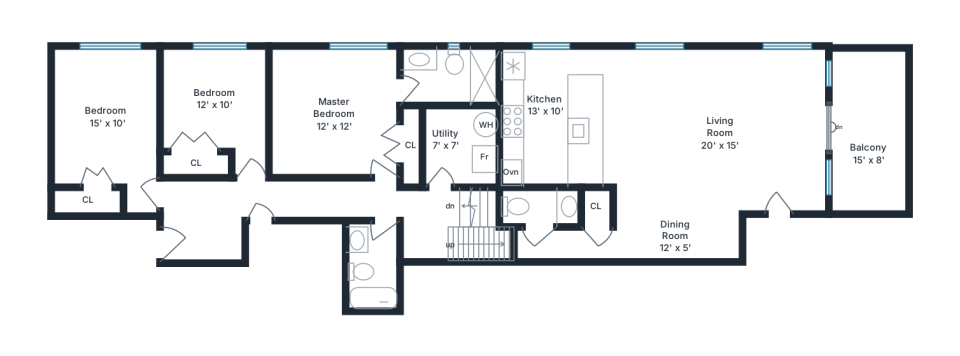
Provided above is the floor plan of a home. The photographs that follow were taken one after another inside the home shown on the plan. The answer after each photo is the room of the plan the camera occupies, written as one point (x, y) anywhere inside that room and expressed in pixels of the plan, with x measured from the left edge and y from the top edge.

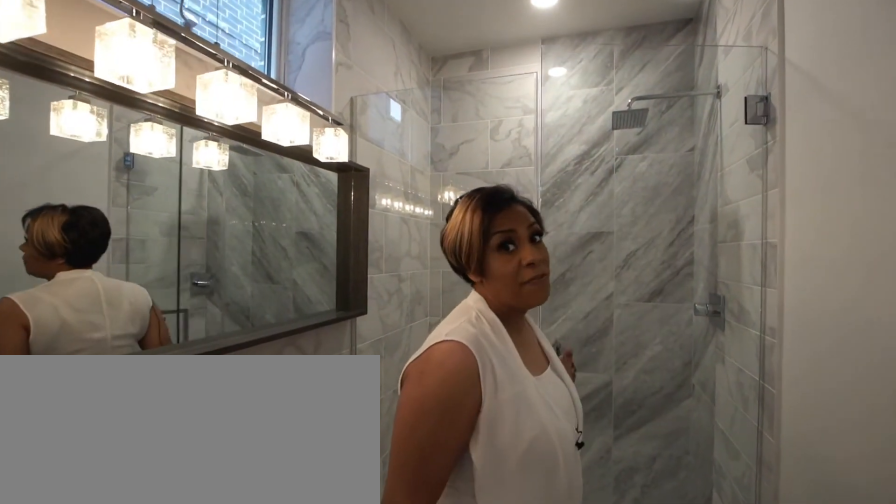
(441, 84)
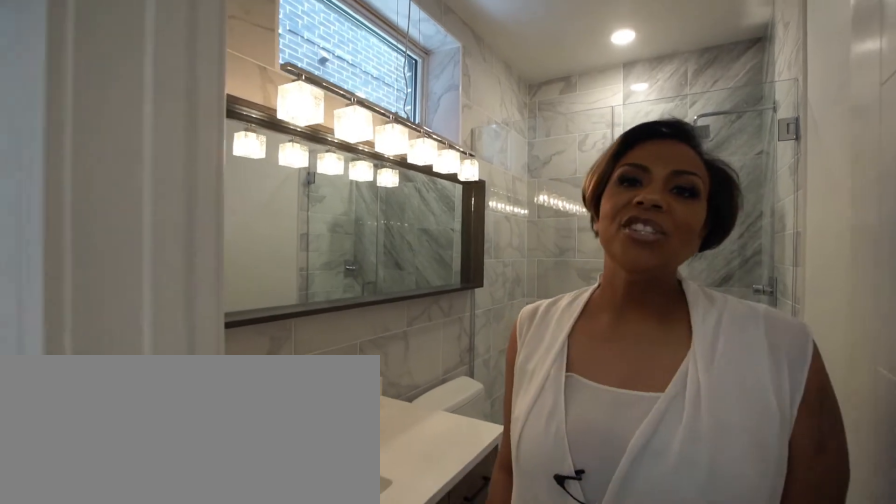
(441, 84)
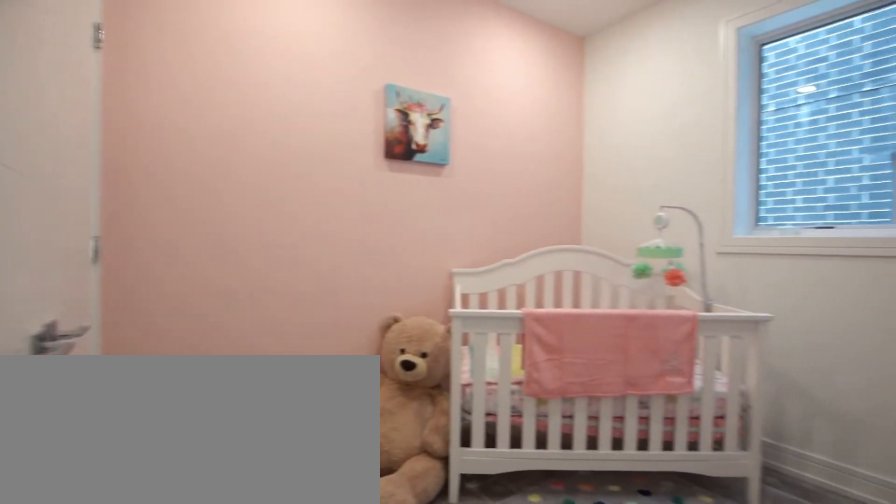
(218, 101)
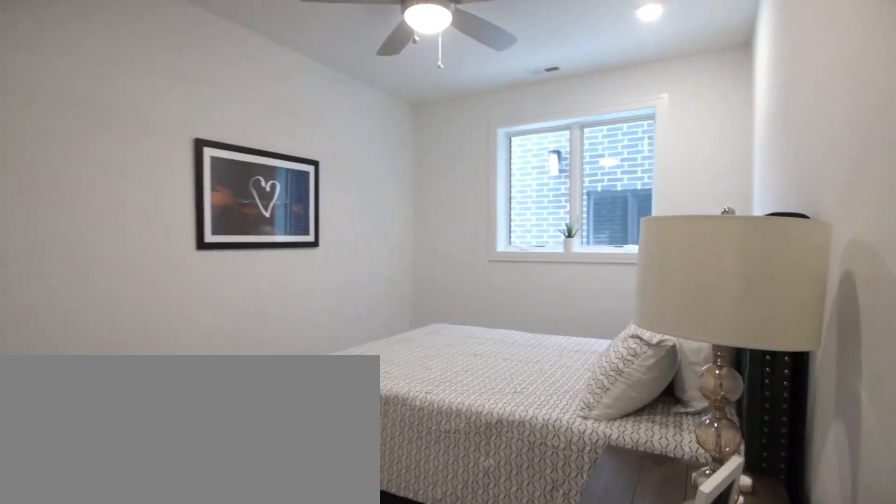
(109, 119)
